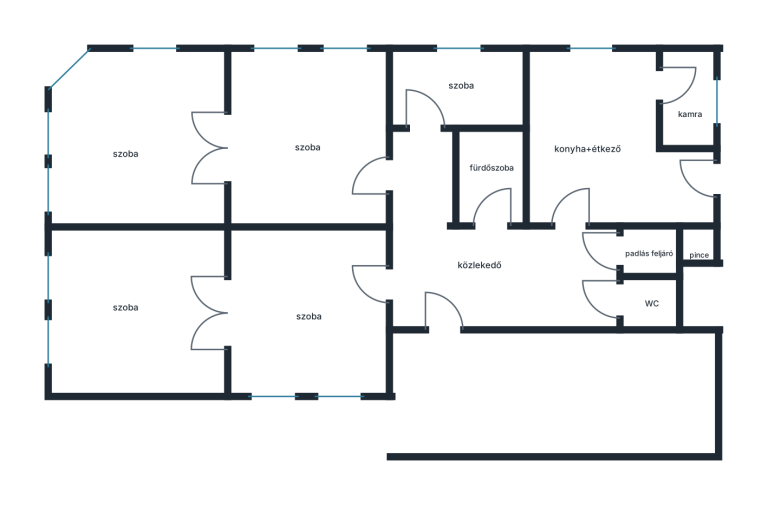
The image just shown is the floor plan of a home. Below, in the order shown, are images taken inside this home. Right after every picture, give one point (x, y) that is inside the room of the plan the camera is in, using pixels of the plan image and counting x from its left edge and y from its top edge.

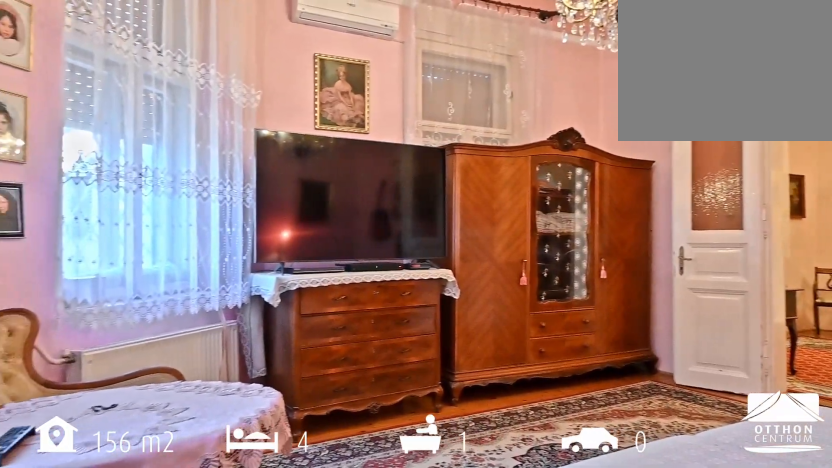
(137, 146)
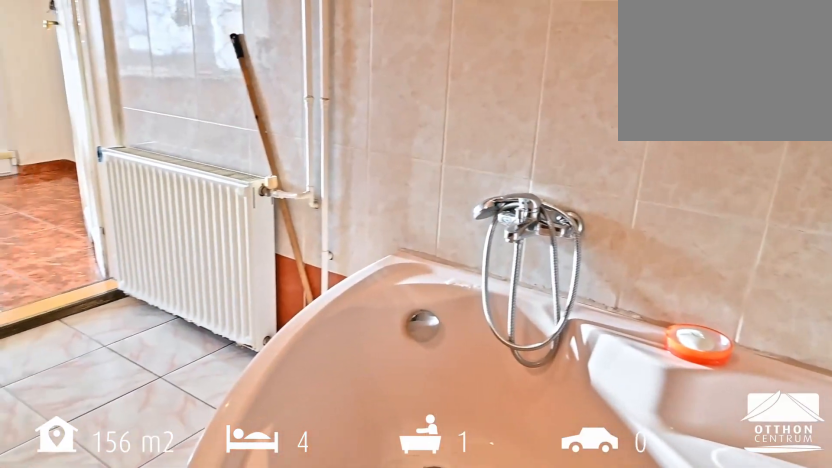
(492, 176)
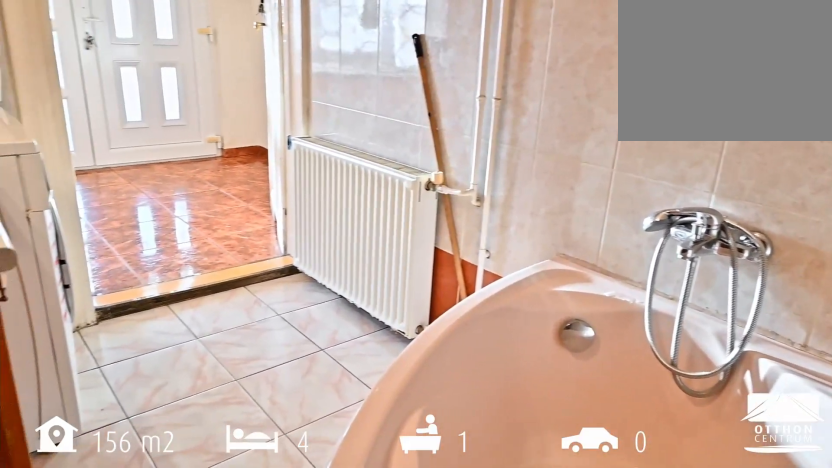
(492, 176)
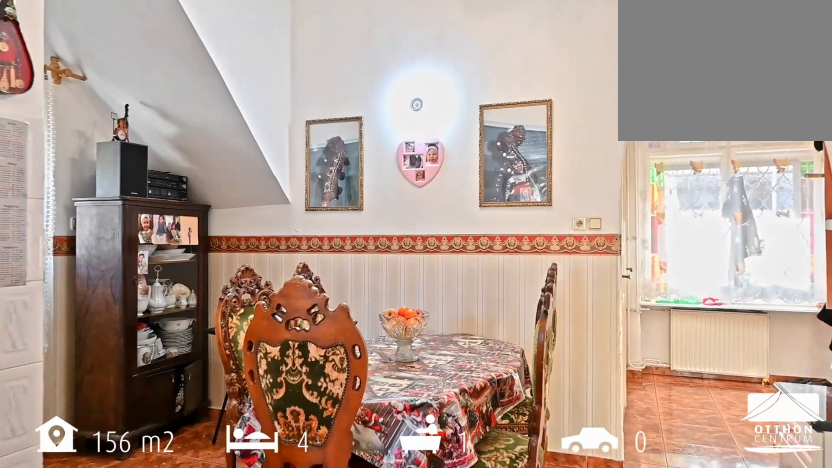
(588, 150)
